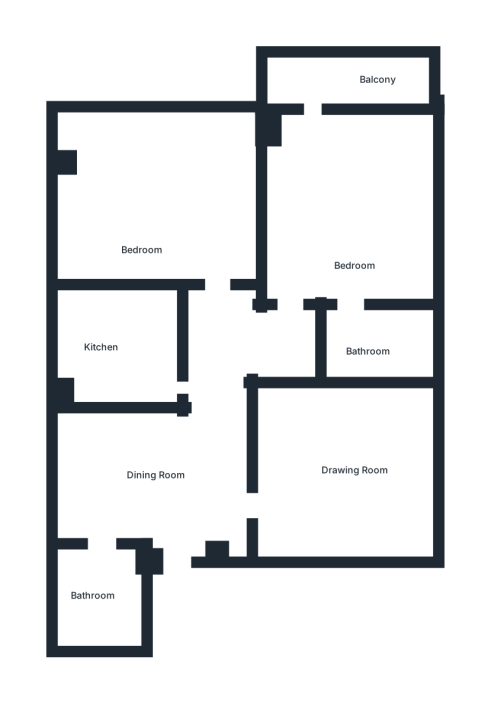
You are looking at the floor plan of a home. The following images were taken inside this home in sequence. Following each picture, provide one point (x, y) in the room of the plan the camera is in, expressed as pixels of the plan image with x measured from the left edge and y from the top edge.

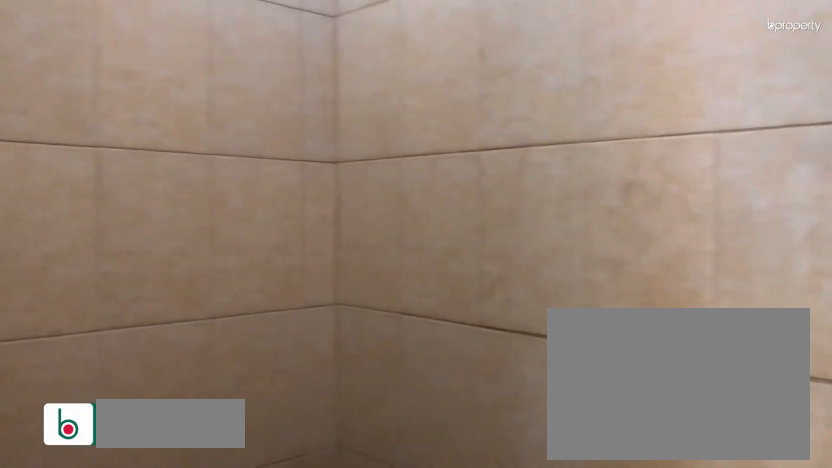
(381, 346)
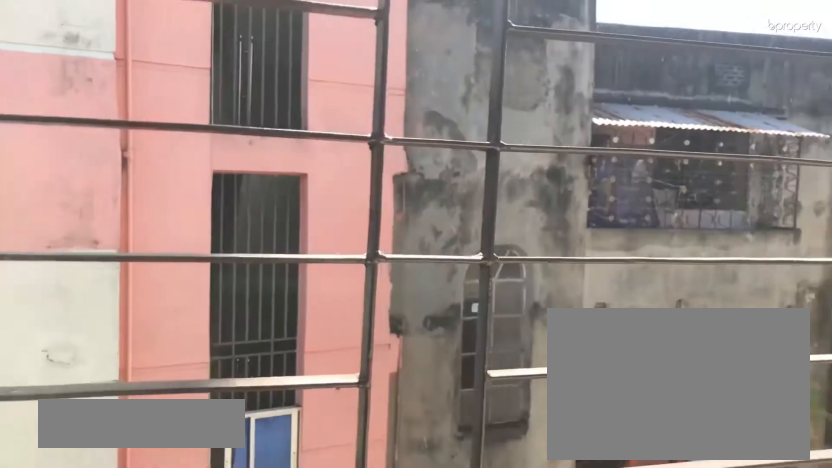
(340, 81)
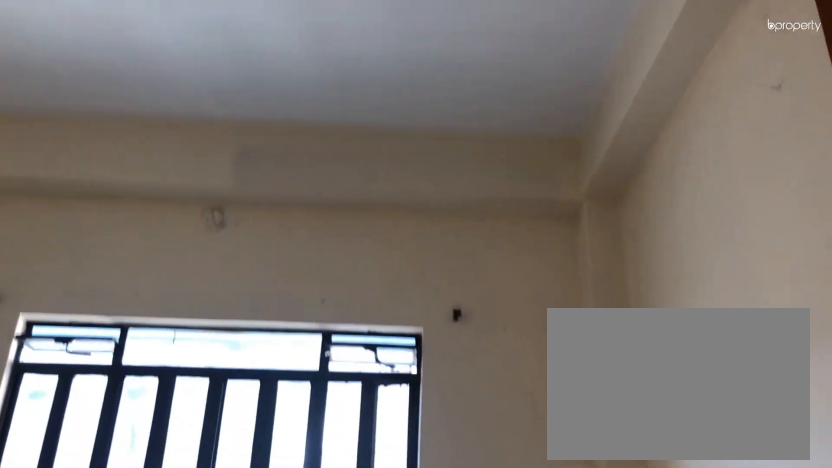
(344, 460)
